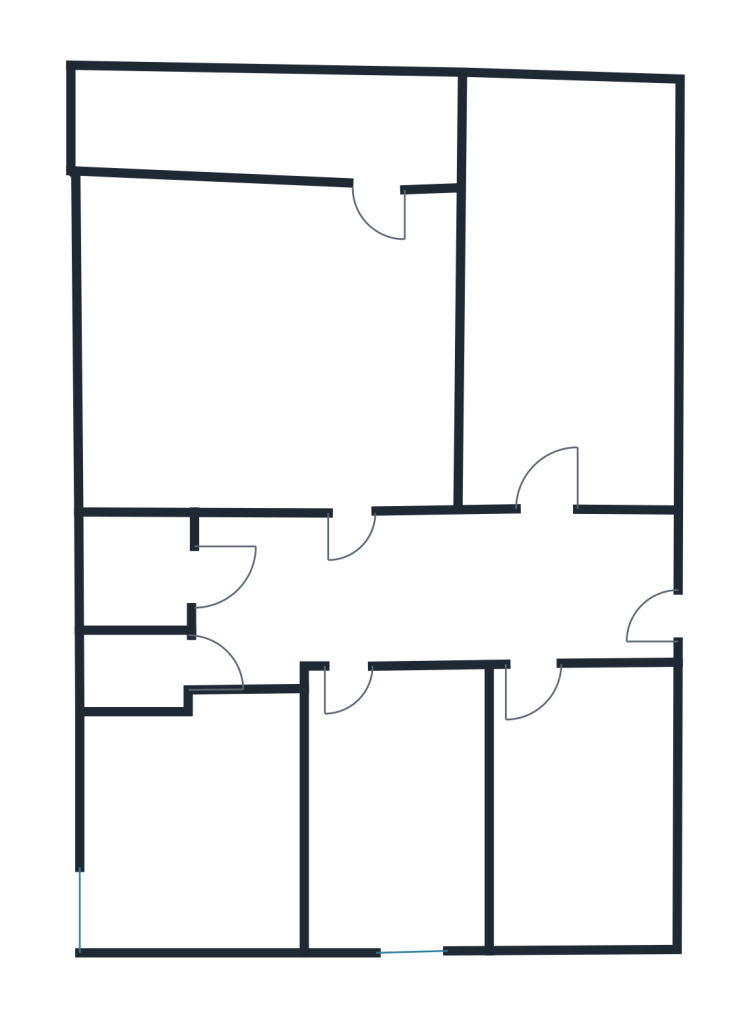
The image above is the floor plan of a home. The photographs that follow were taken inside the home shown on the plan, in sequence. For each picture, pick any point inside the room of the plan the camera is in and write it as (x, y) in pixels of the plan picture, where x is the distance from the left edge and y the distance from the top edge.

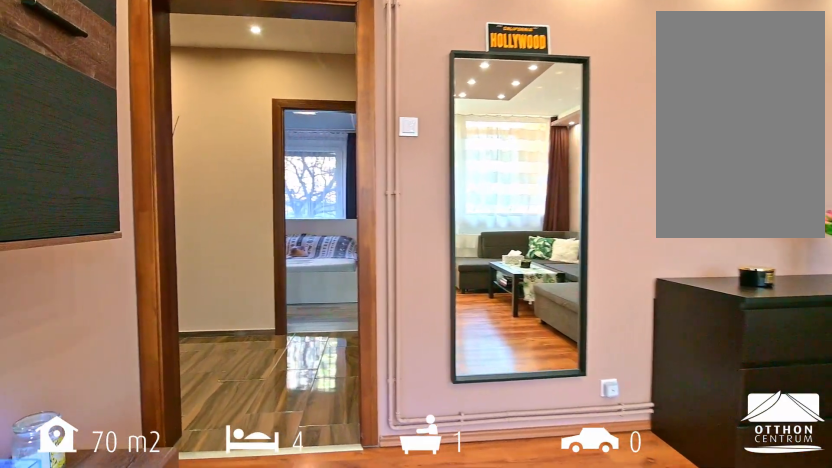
(272, 344)
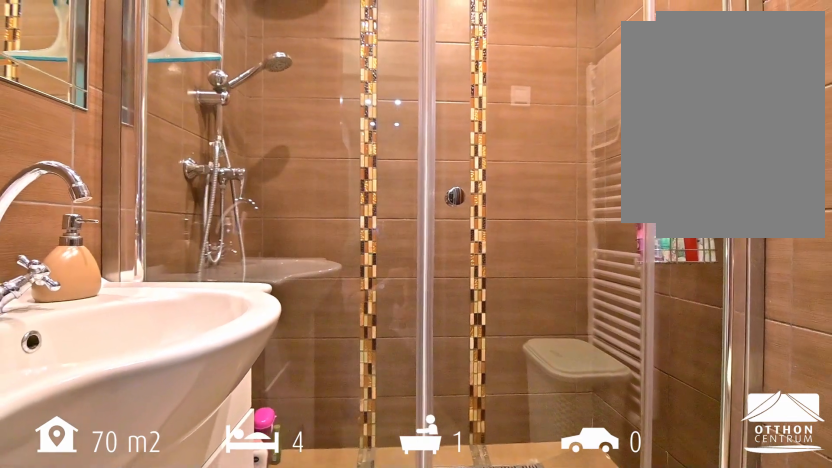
(136, 569)
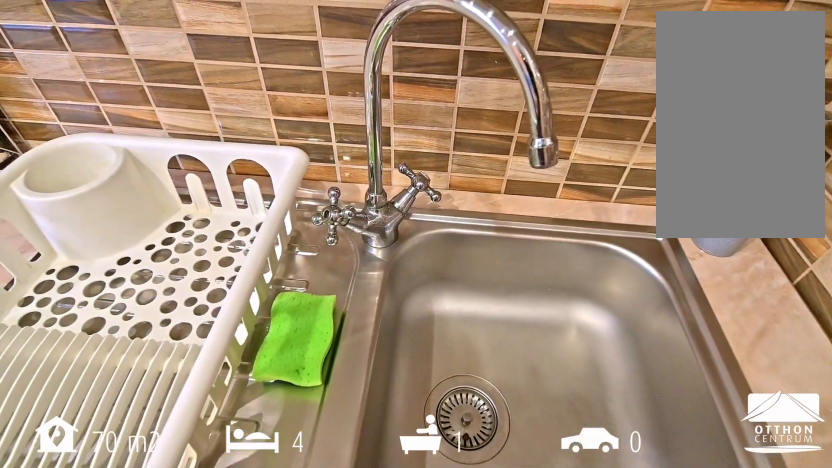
(193, 832)
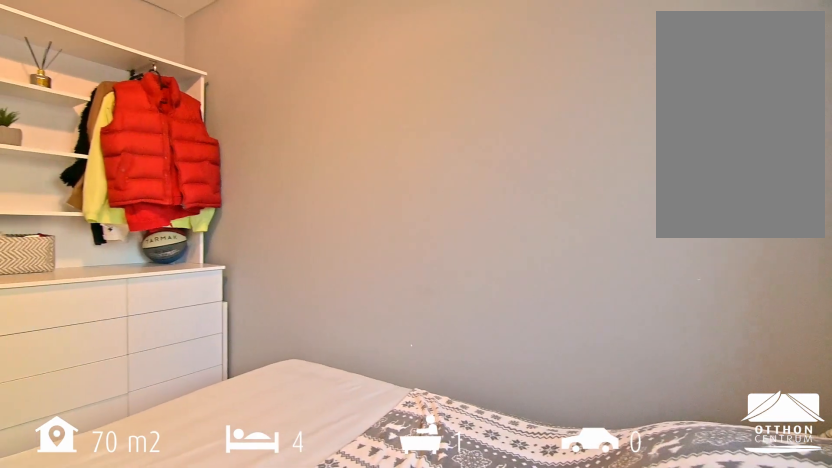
(399, 818)
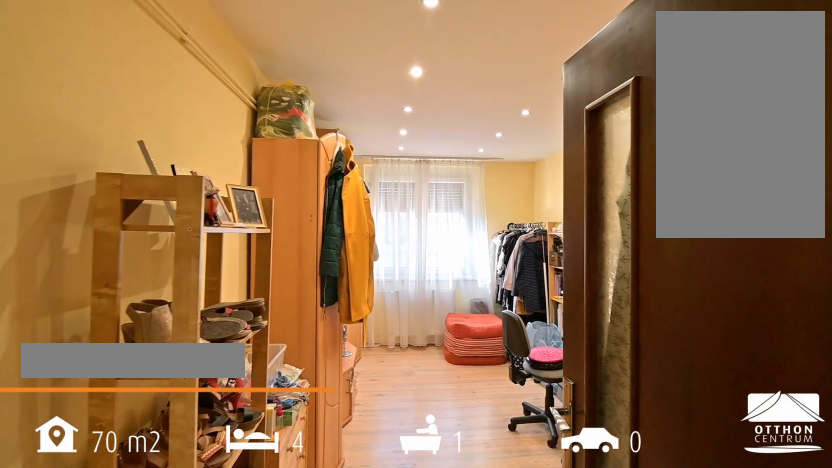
(568, 305)
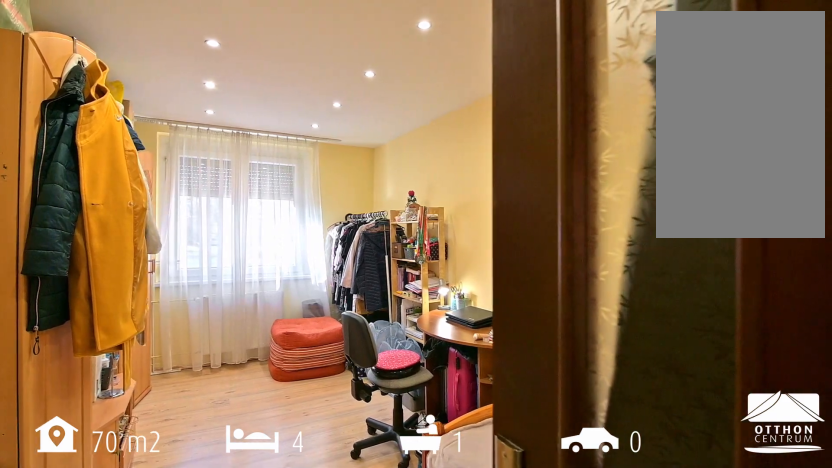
(568, 305)
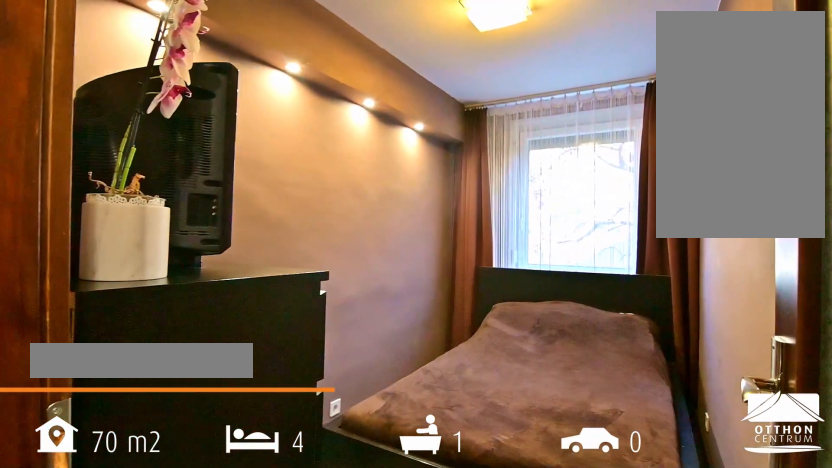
(587, 802)
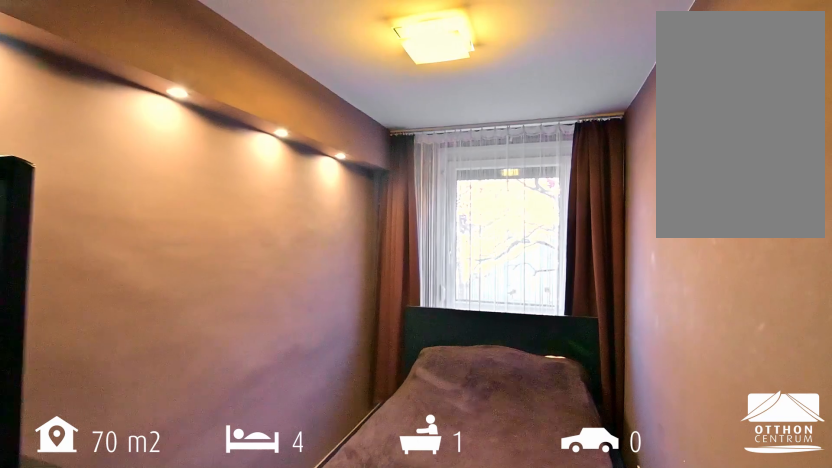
(587, 803)
